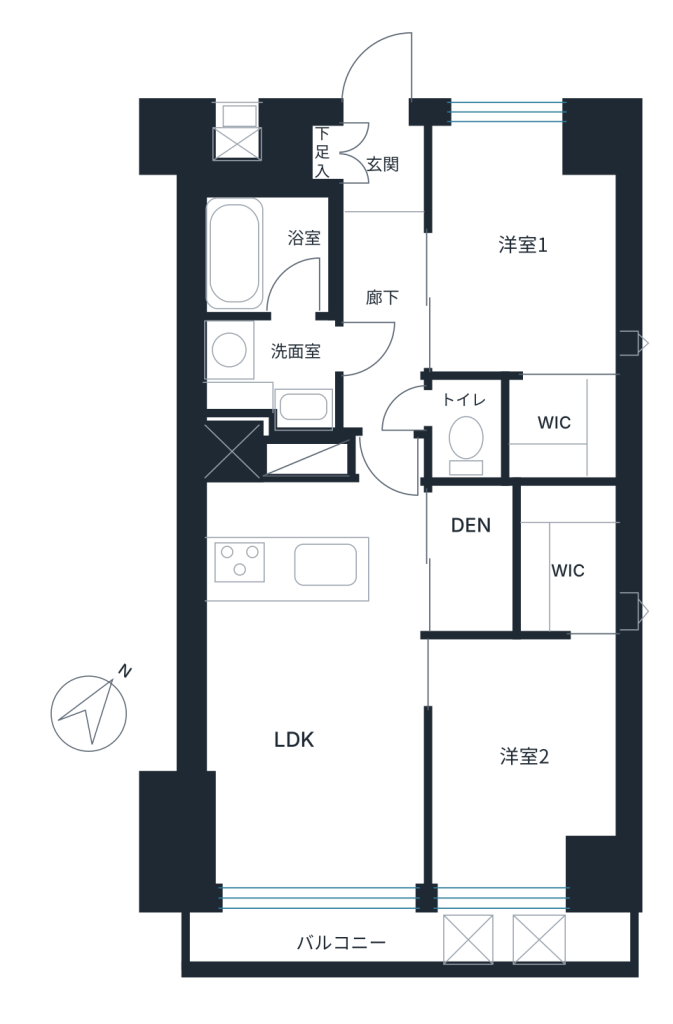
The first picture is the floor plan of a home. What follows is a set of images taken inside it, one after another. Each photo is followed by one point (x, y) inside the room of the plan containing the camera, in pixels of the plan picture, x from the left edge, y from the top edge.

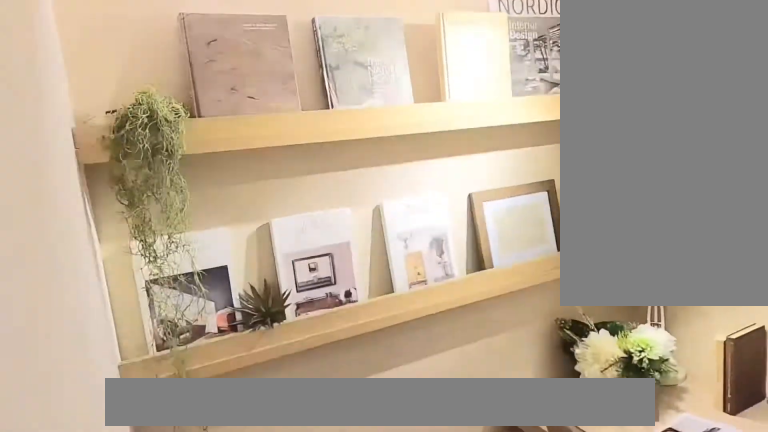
(466, 544)
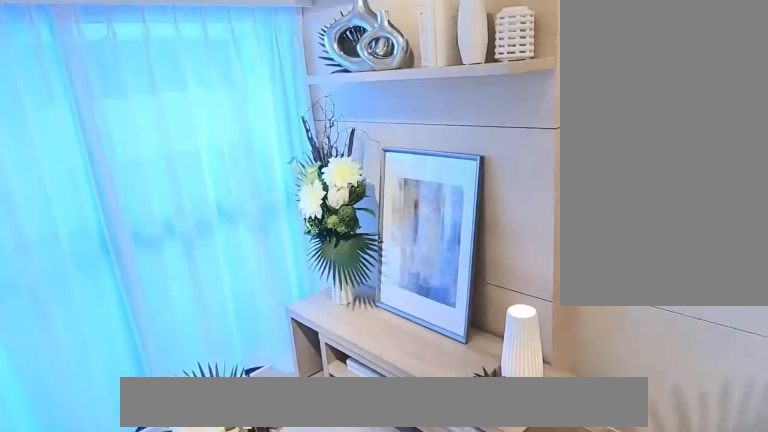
(303, 757)
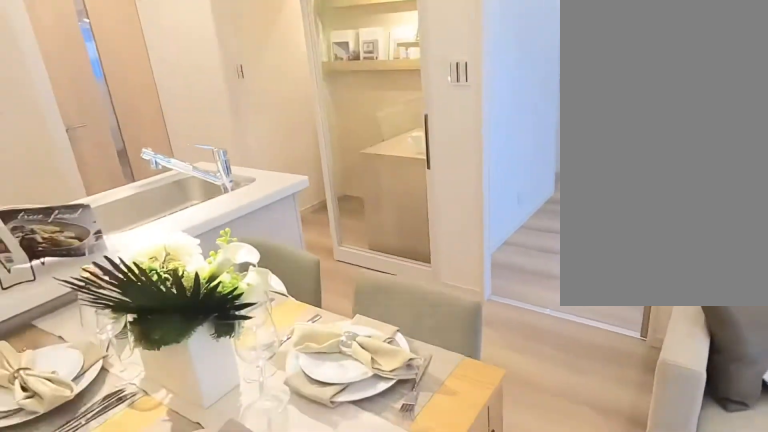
(302, 757)
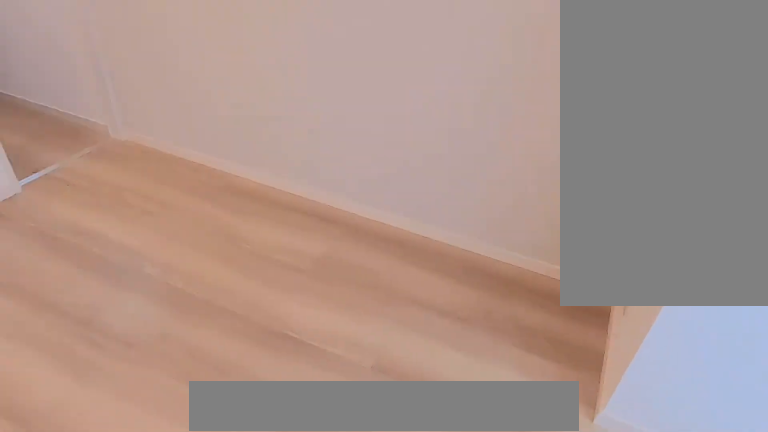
(519, 756)
